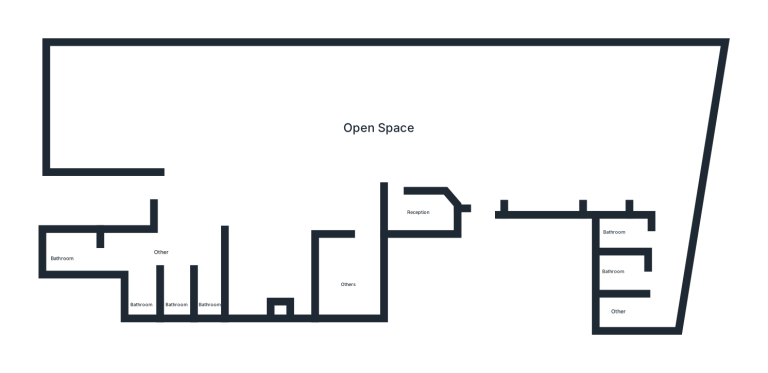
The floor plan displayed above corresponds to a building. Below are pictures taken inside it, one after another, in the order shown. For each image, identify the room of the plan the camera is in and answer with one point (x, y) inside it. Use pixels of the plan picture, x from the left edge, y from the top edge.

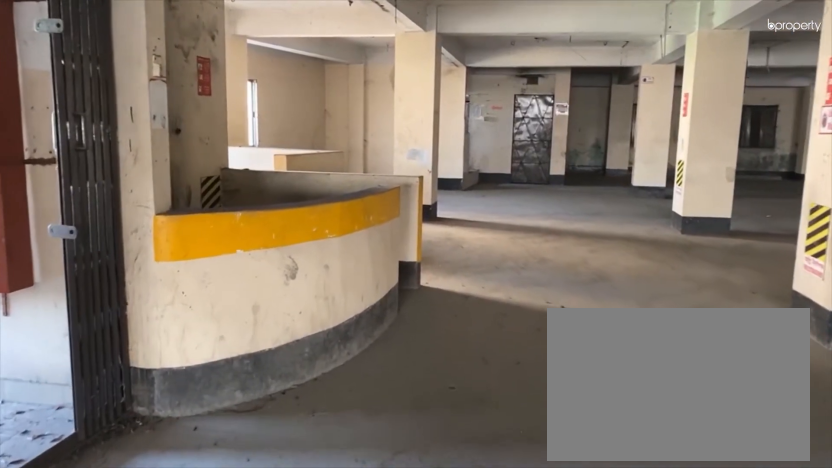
(475, 154)
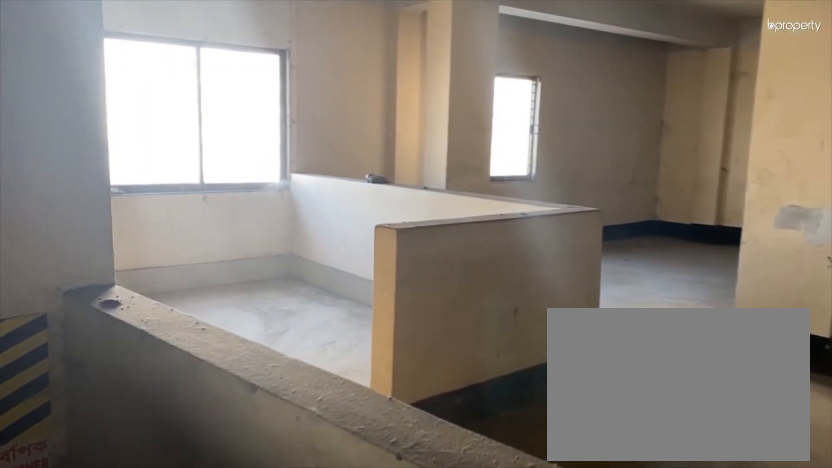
(335, 179)
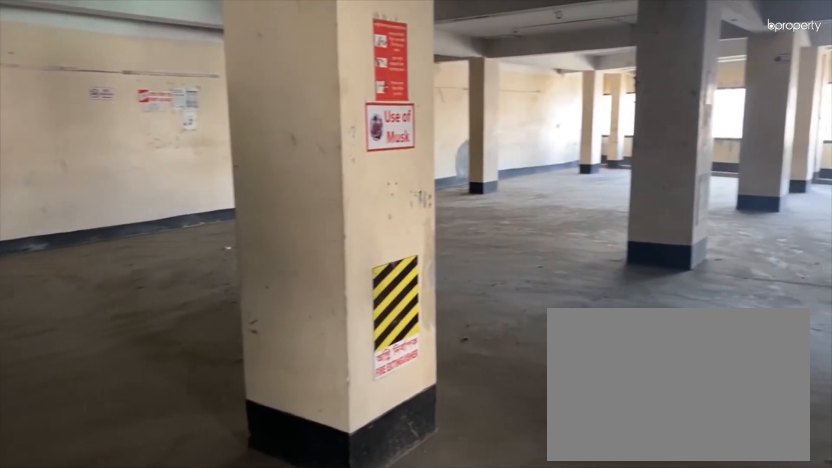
(250, 156)
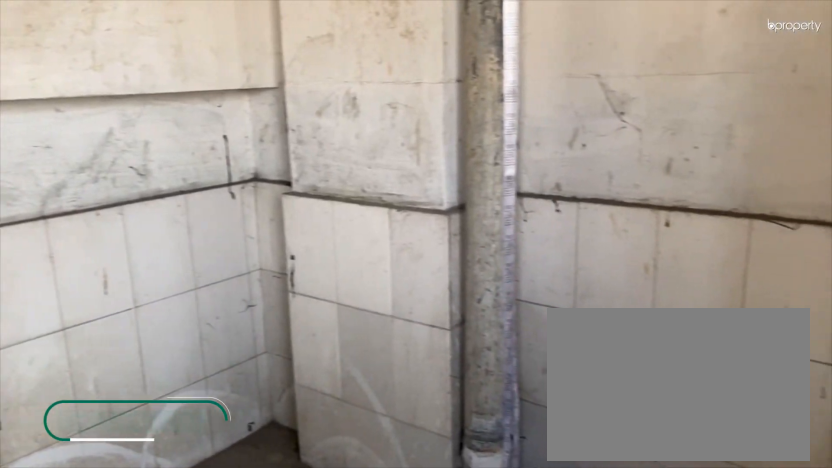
(642, 228)
